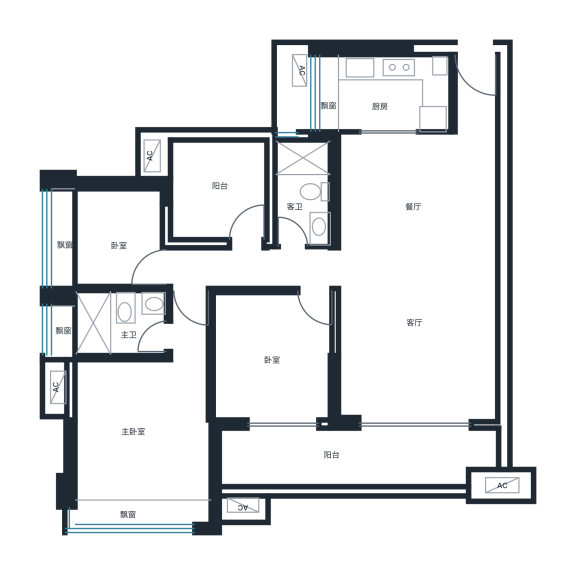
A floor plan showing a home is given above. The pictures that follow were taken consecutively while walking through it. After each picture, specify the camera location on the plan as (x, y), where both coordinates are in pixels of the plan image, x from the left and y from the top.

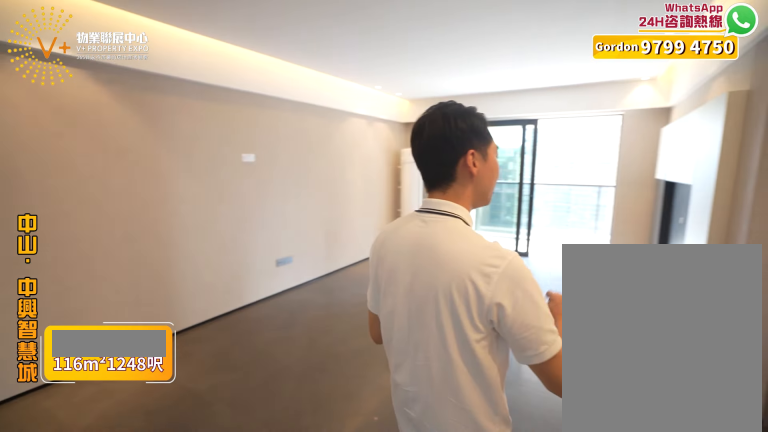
(390, 96)
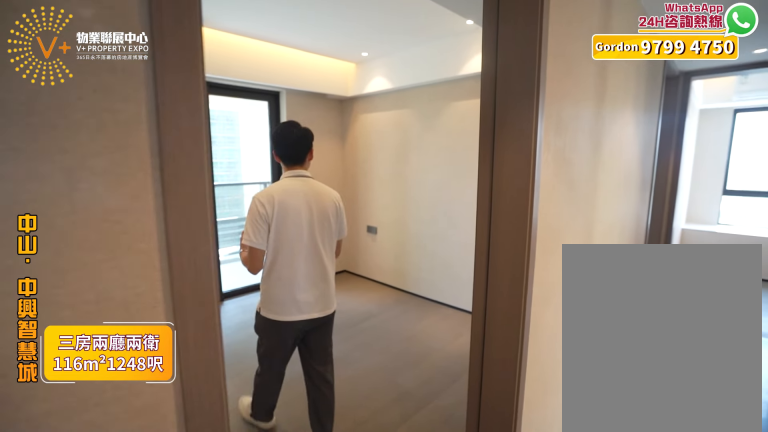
(272, 346)
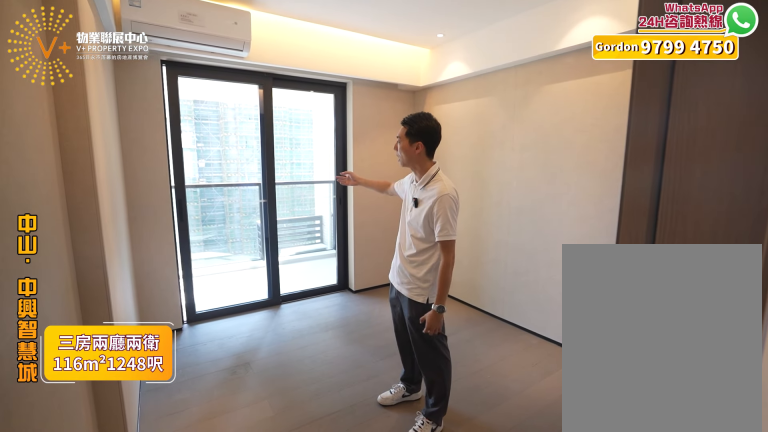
(274, 348)
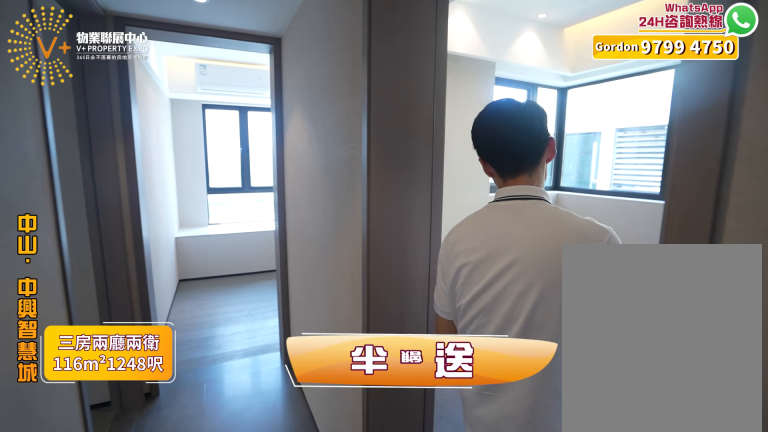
(229, 181)
